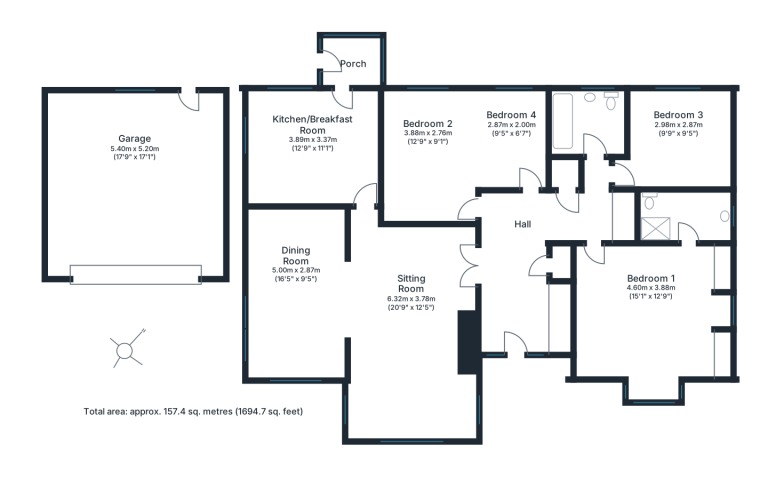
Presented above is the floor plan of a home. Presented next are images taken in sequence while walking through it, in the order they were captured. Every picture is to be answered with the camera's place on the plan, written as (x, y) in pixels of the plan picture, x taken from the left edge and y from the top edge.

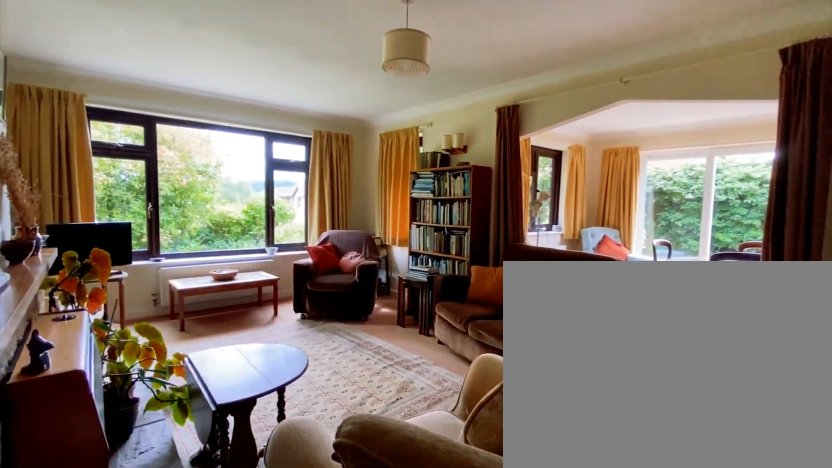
(447, 268)
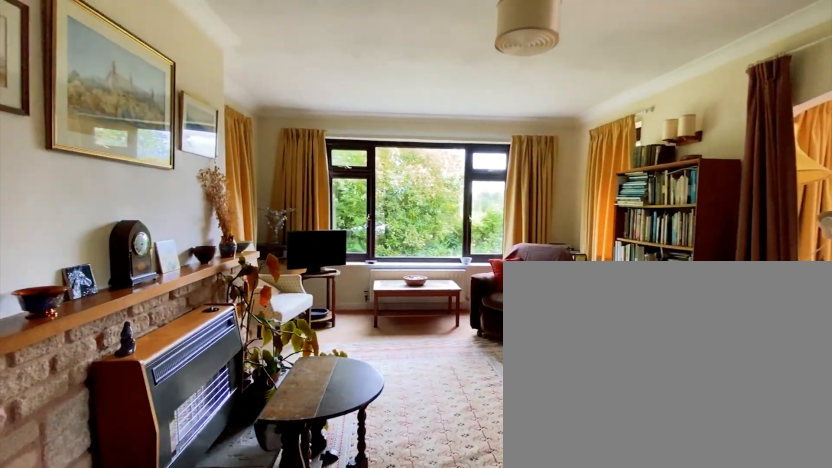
(417, 268)
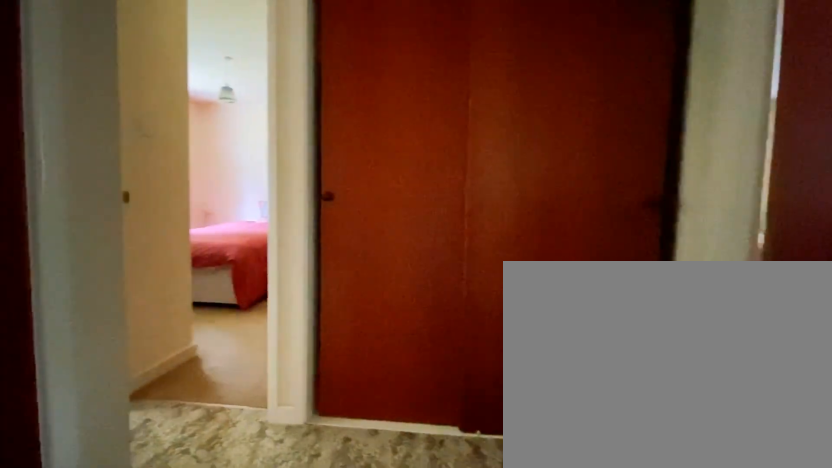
(560, 207)
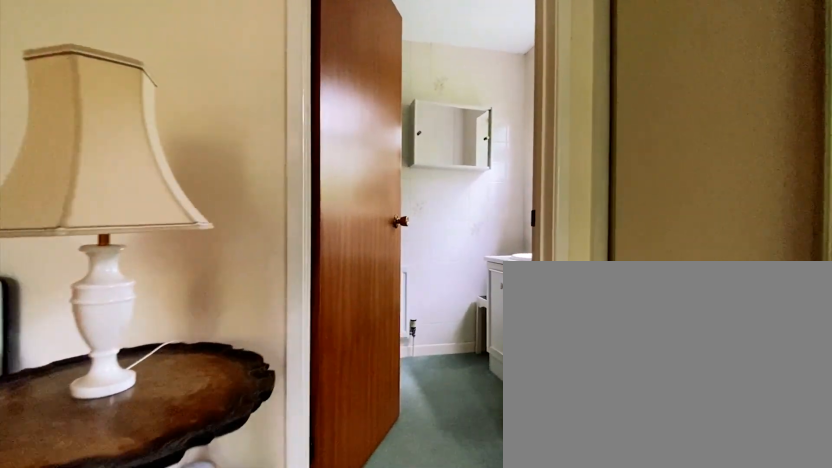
(669, 295)
